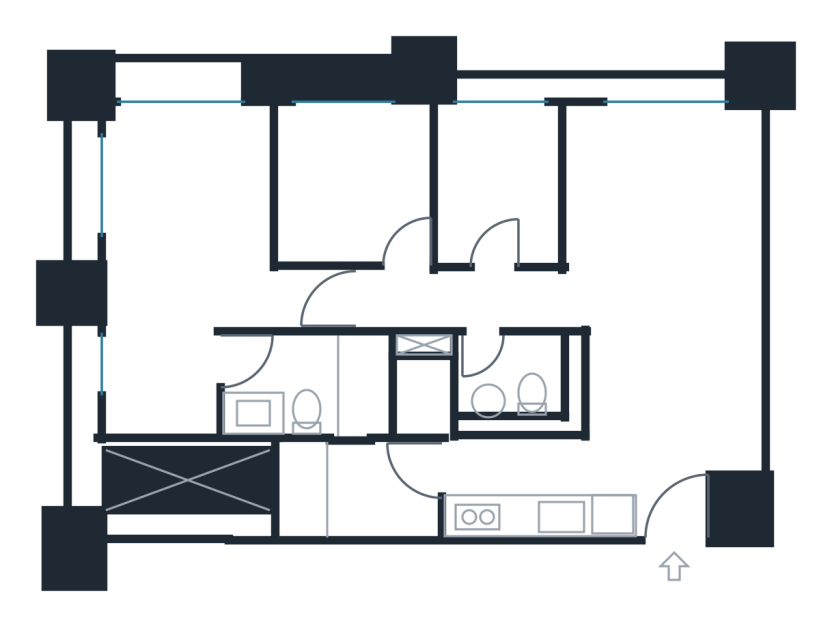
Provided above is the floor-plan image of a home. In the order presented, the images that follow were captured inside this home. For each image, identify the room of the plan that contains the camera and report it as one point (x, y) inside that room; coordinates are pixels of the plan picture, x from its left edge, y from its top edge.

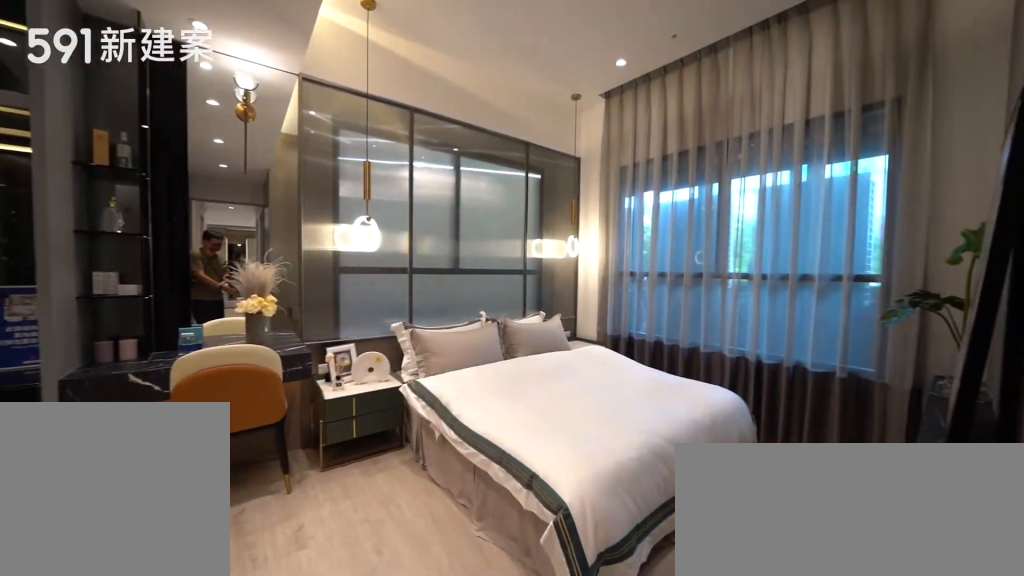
(180, 252)
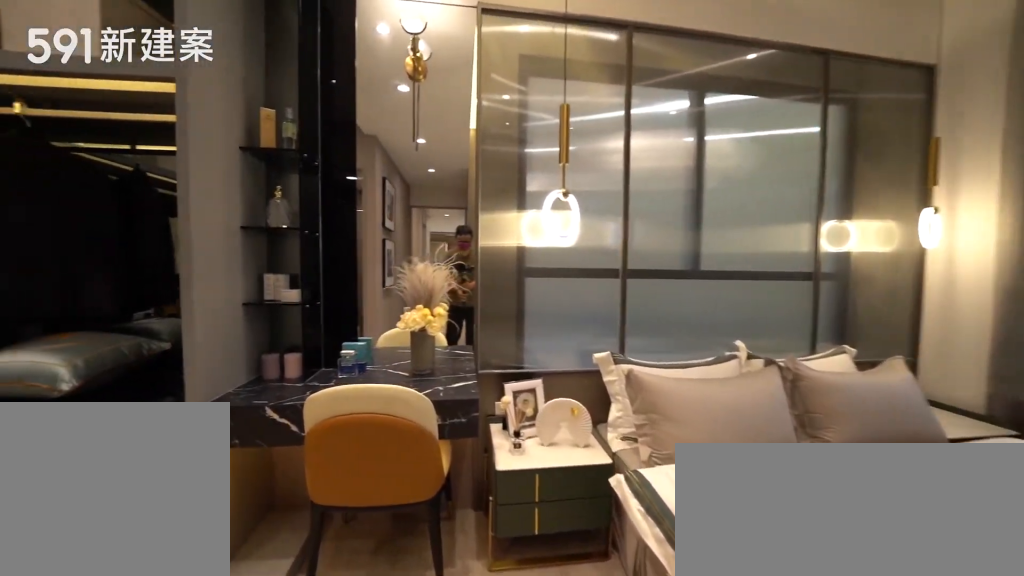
(180, 252)
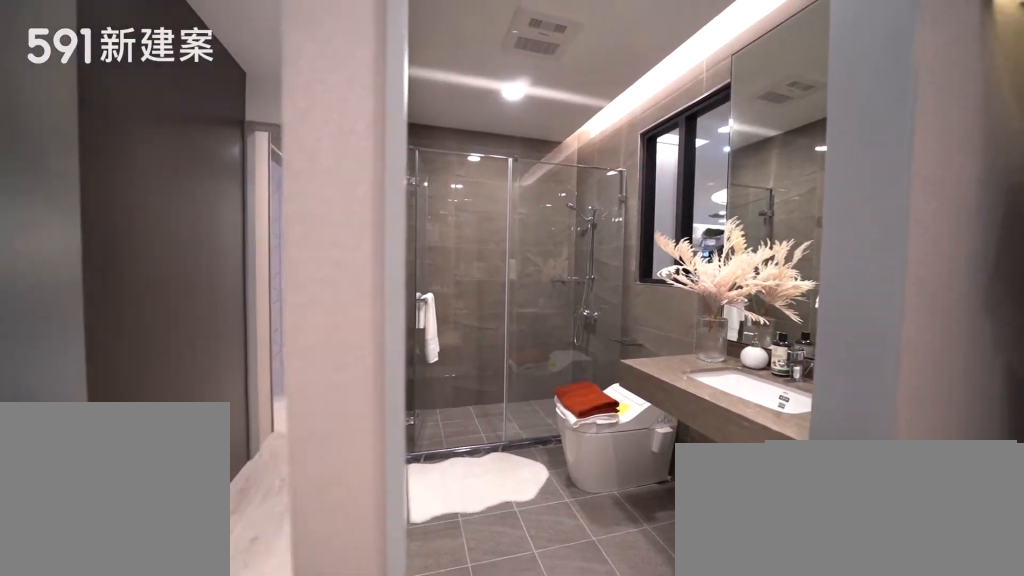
(316, 387)
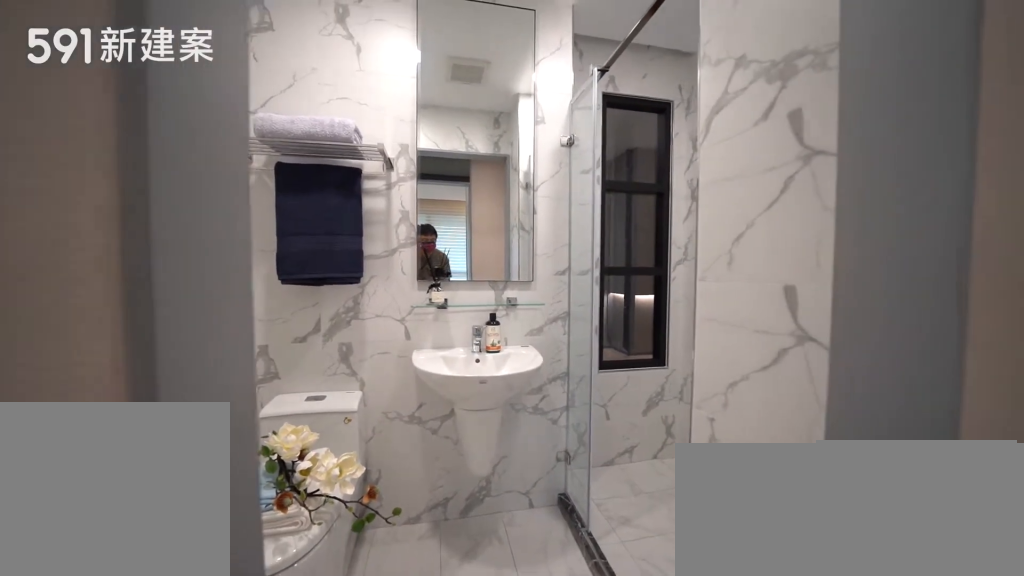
(469, 379)
